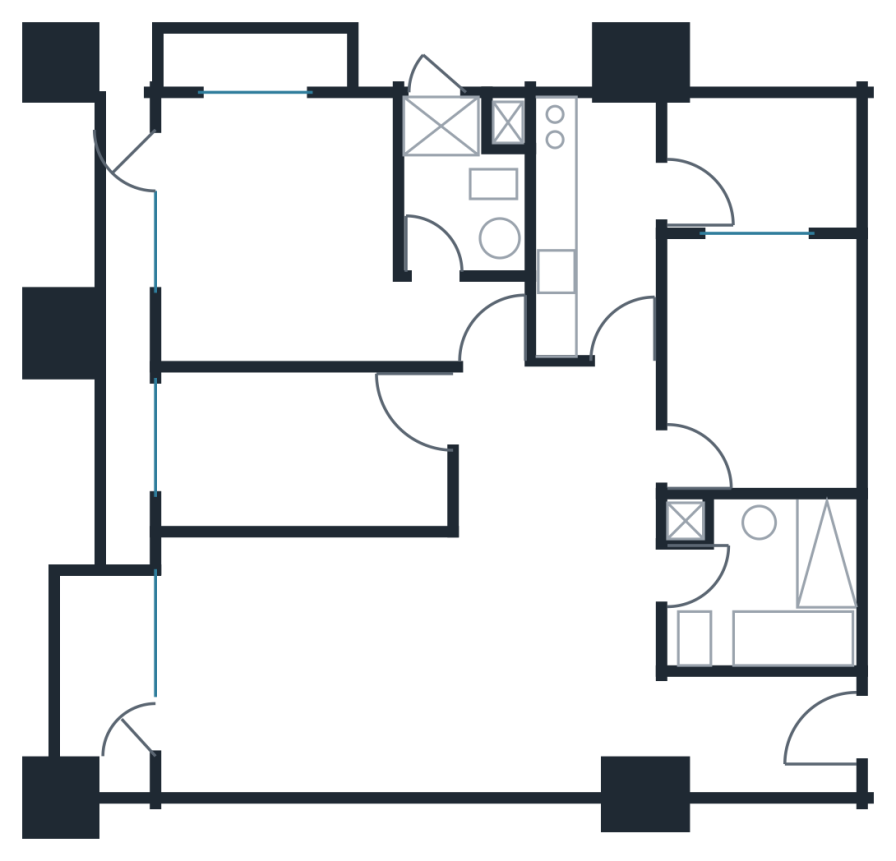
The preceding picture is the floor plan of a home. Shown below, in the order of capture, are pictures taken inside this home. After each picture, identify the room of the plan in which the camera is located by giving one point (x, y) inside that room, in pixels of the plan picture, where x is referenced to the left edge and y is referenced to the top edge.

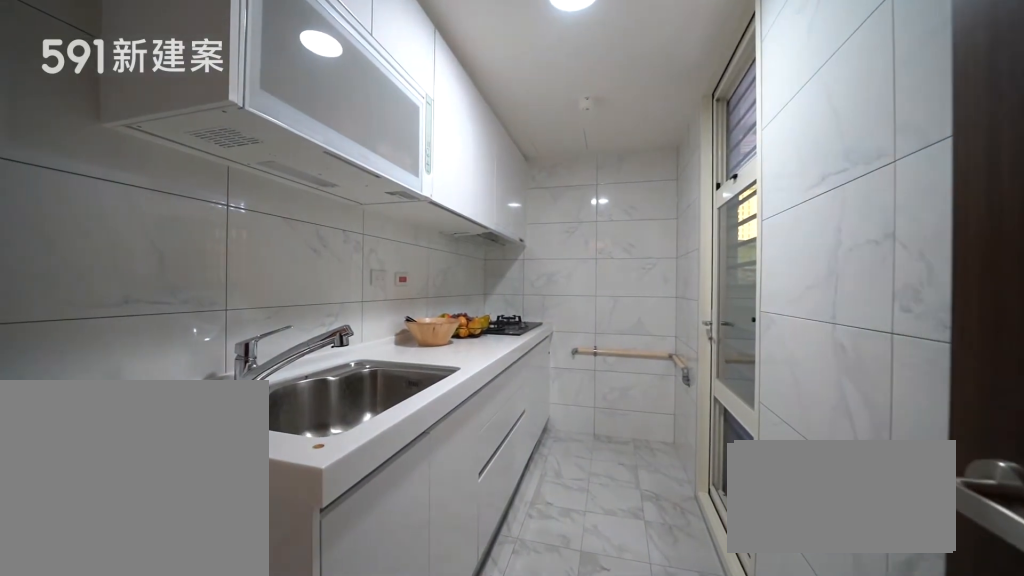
(594, 221)
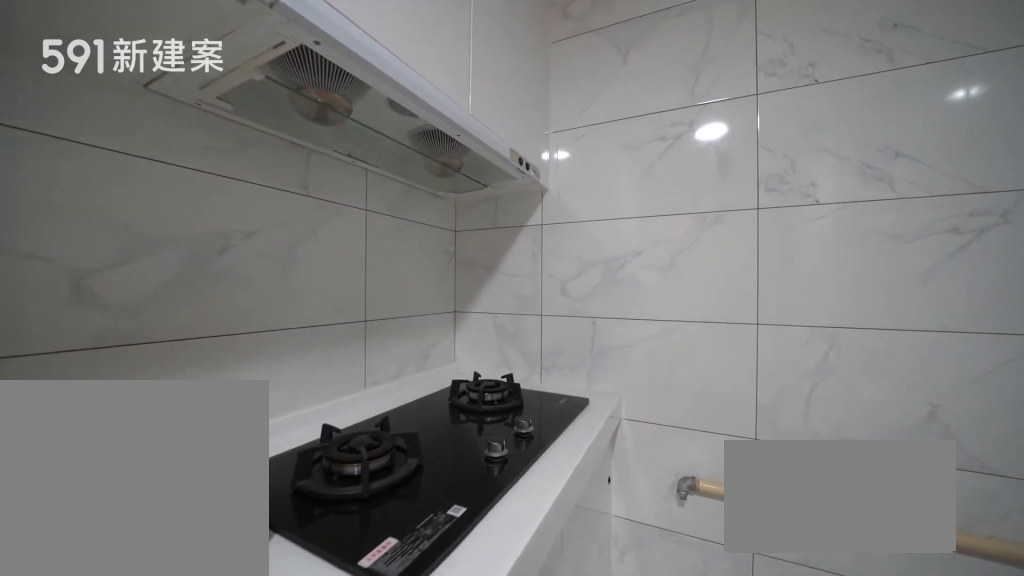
(594, 221)
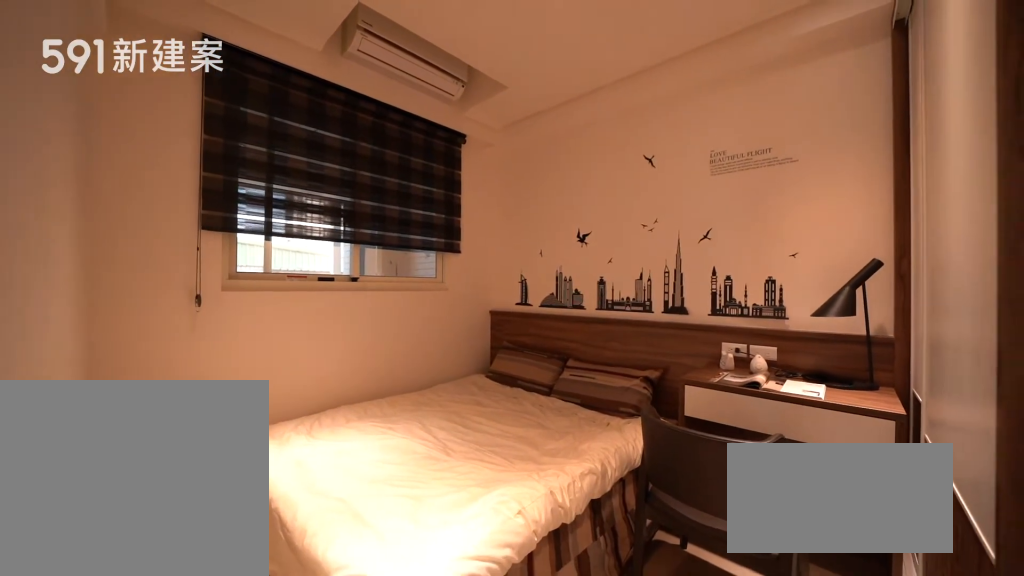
(764, 357)
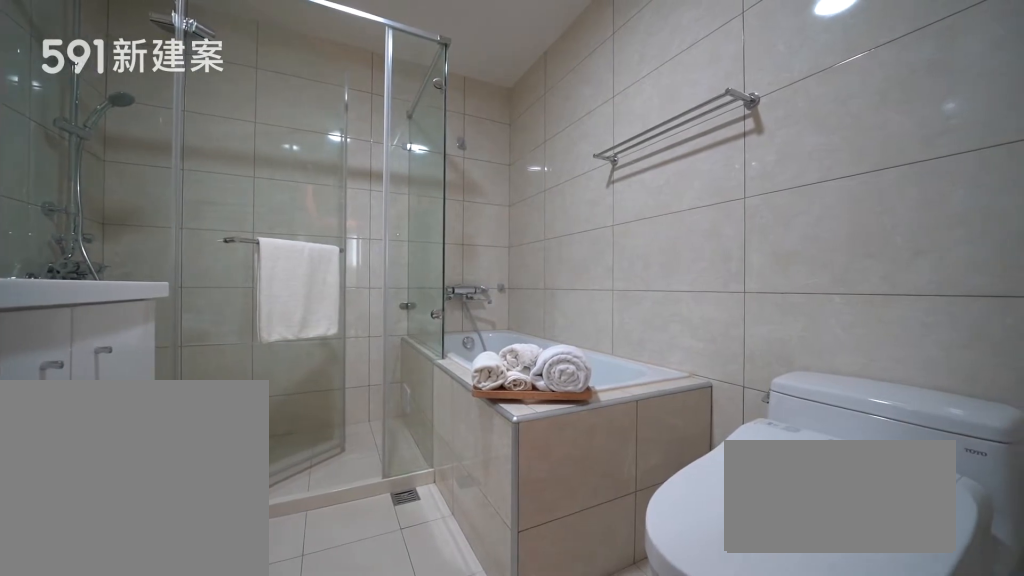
(765, 576)
